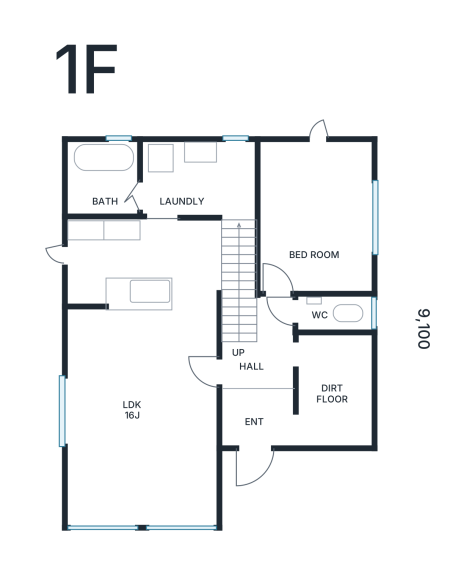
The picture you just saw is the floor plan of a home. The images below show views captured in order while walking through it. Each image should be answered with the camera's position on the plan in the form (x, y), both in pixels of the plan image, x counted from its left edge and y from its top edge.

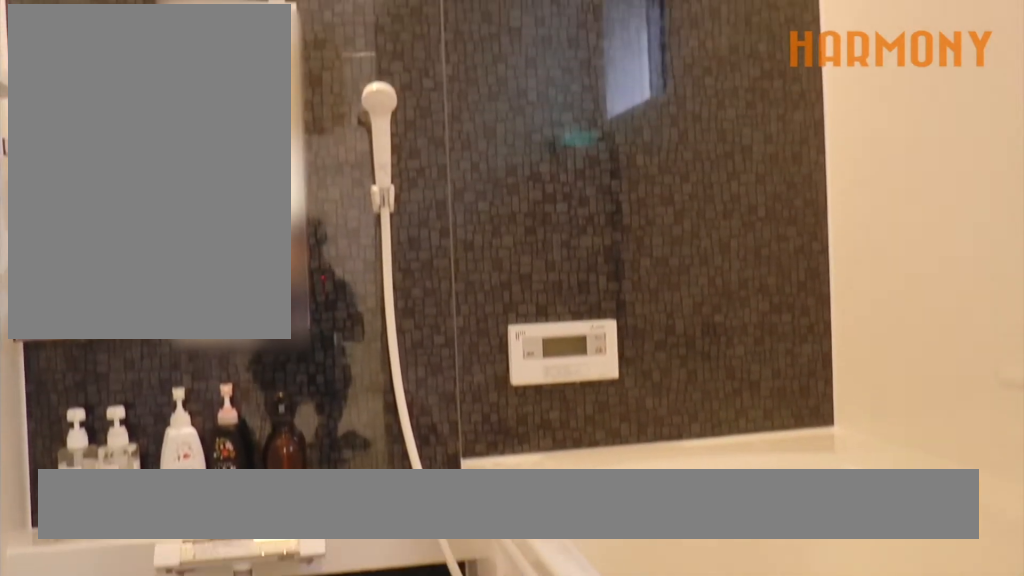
(123, 195)
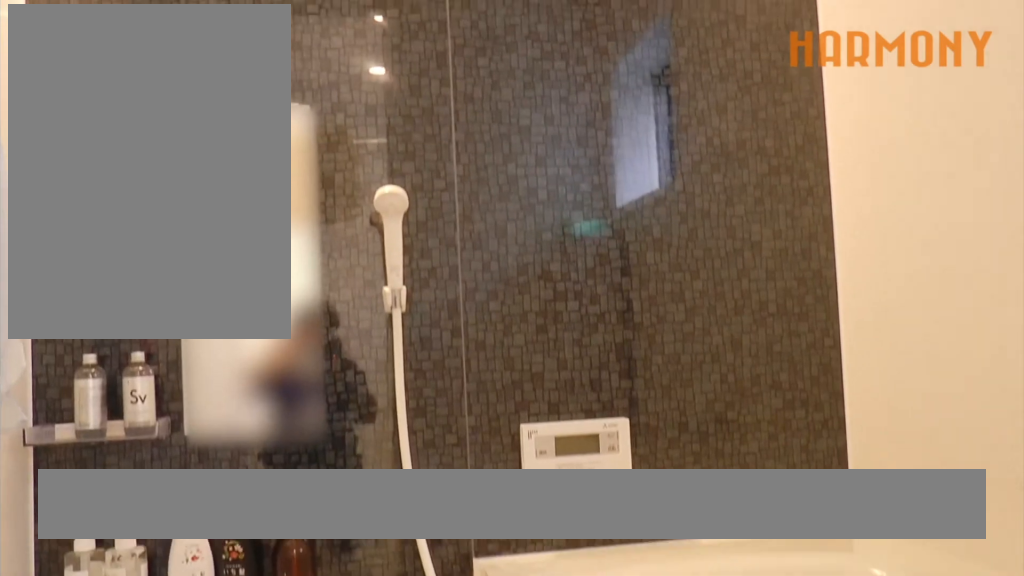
(123, 197)
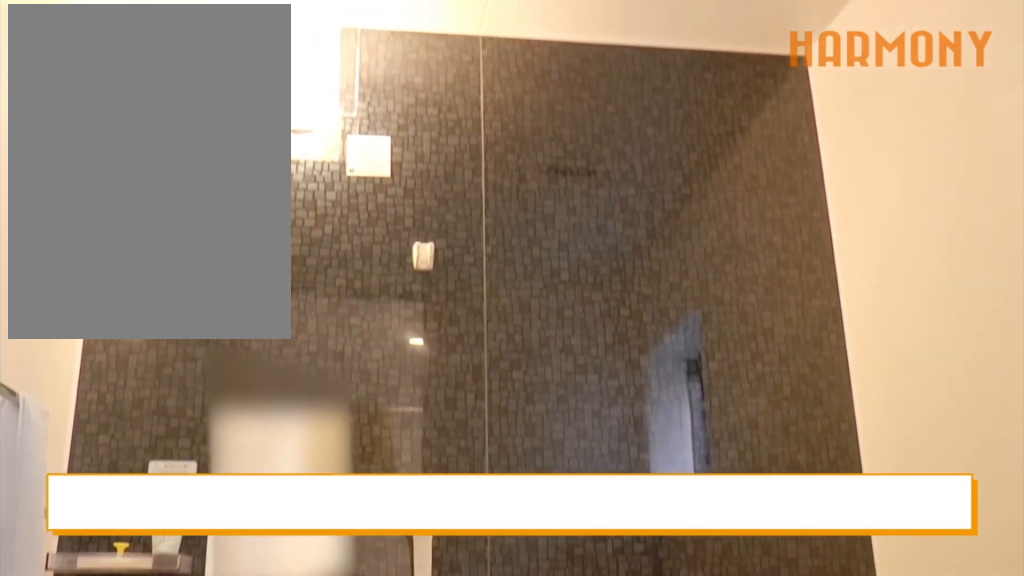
(123, 197)
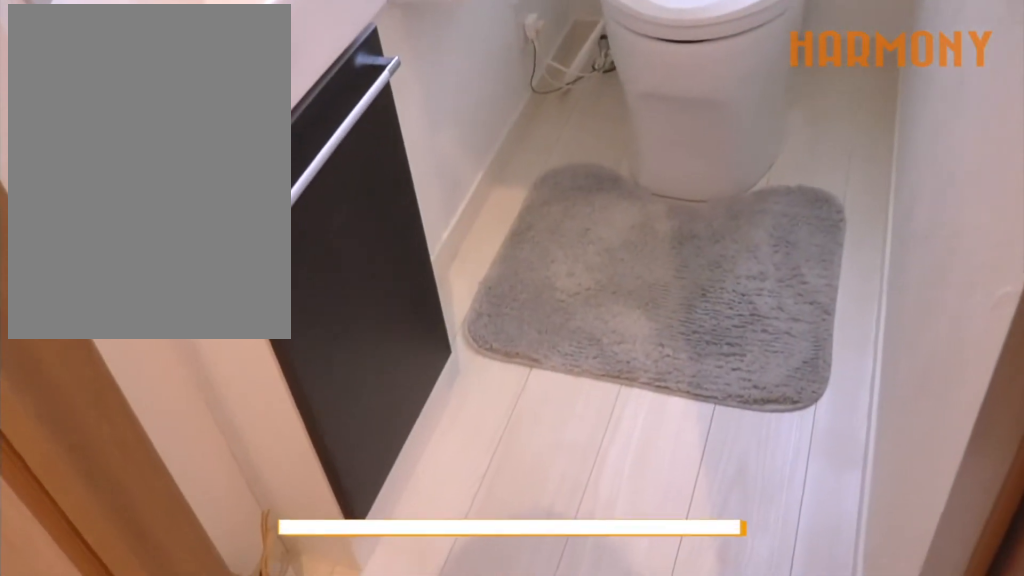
(306, 312)
